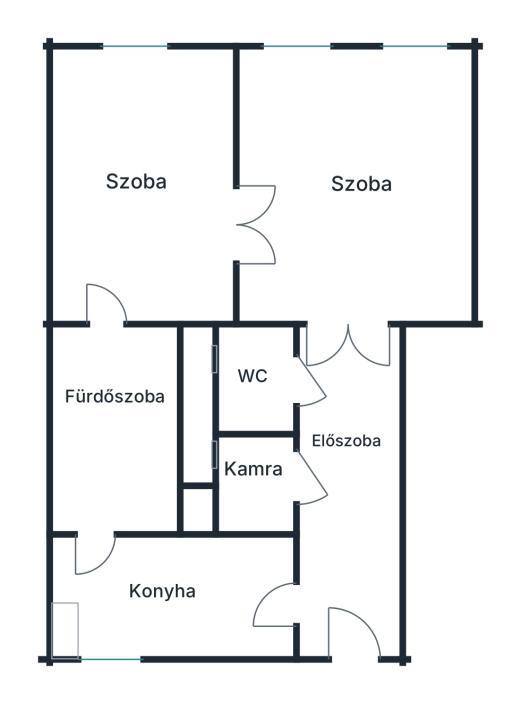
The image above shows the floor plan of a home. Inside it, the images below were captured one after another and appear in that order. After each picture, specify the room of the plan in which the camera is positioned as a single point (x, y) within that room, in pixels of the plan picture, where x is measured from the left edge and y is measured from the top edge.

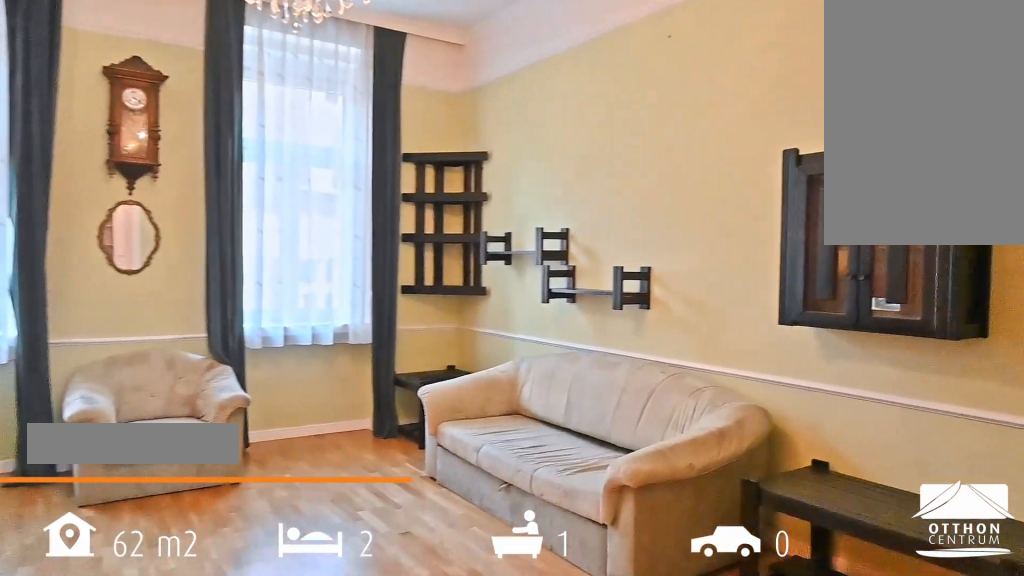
(353, 187)
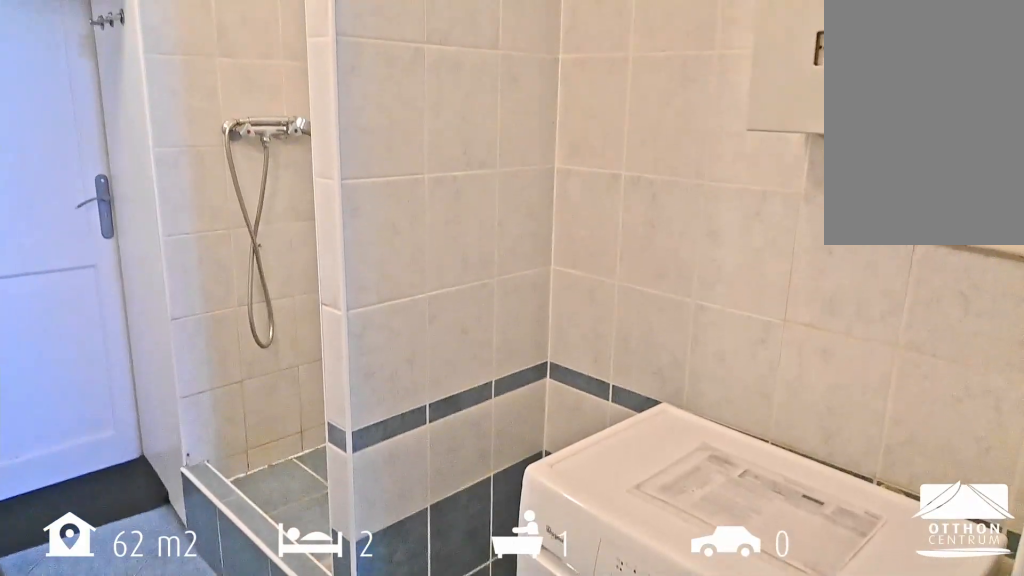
(116, 433)
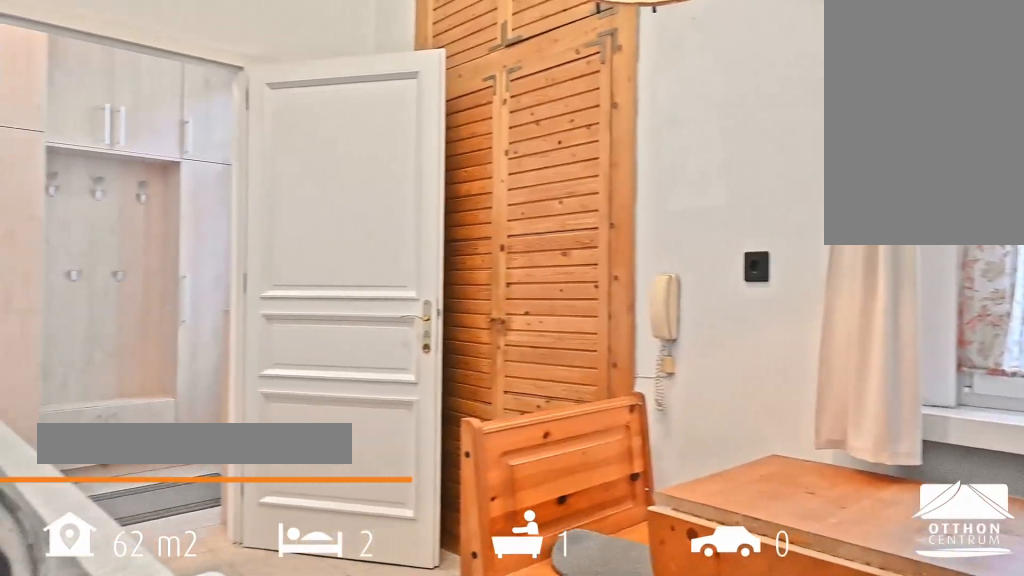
(176, 598)
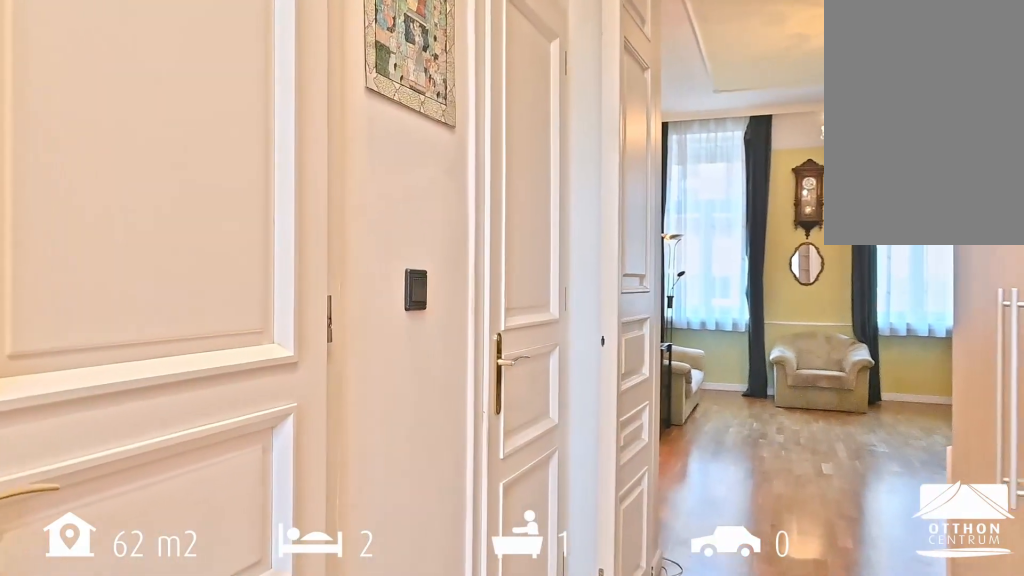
(348, 492)
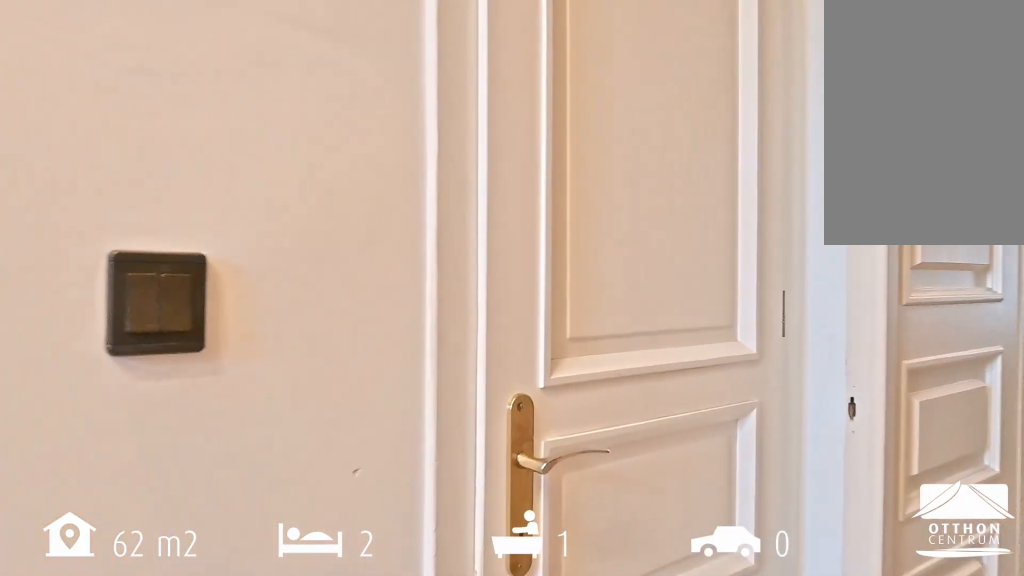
(348, 493)
